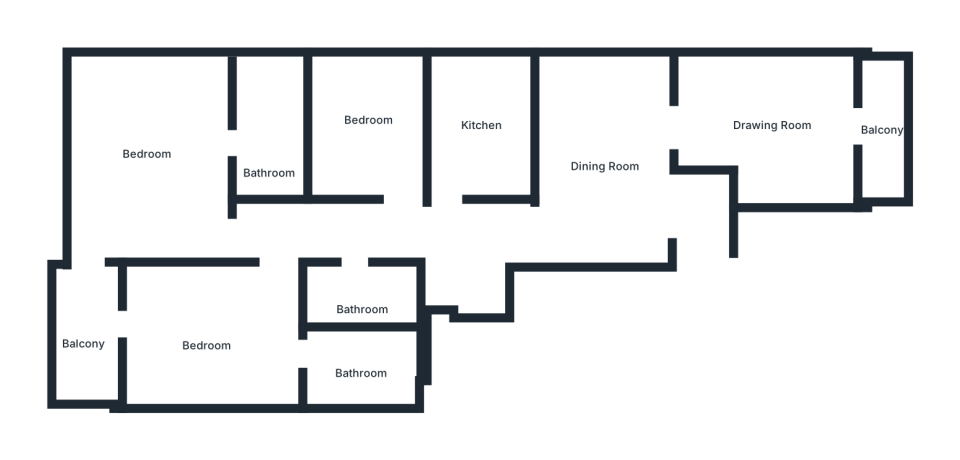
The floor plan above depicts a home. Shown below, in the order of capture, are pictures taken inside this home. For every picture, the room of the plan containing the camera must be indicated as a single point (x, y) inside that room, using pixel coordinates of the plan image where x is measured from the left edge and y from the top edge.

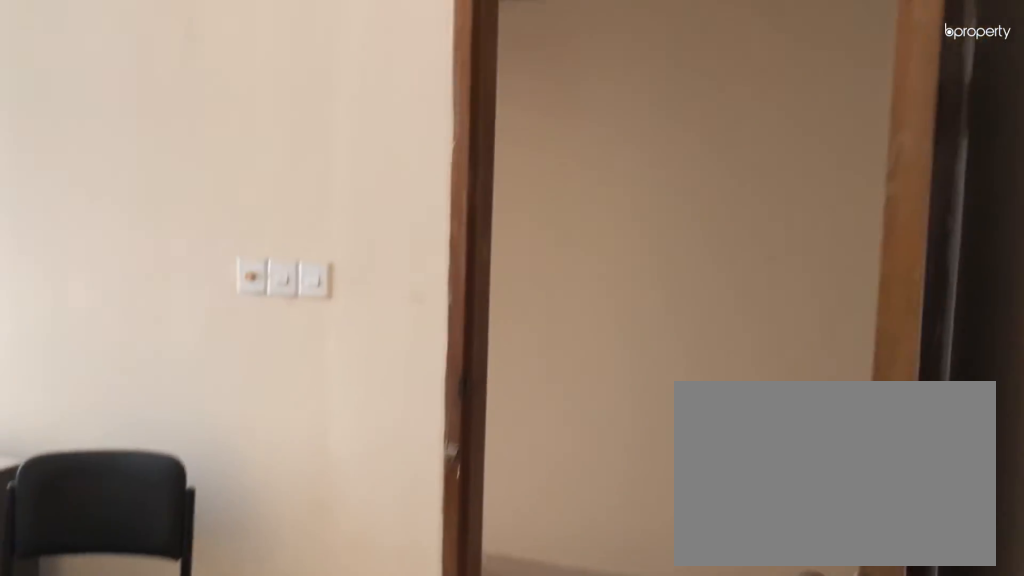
(219, 340)
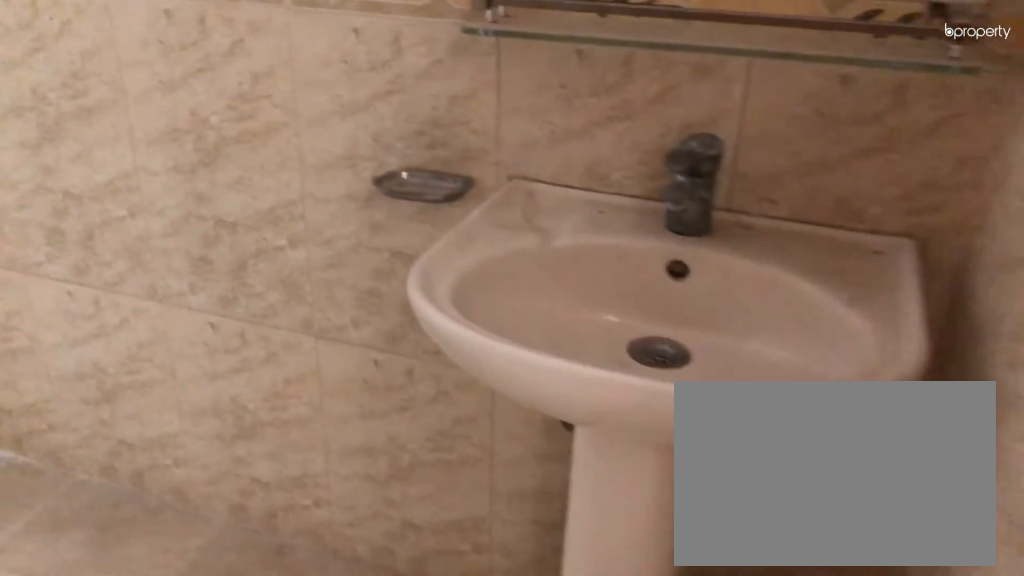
(364, 370)
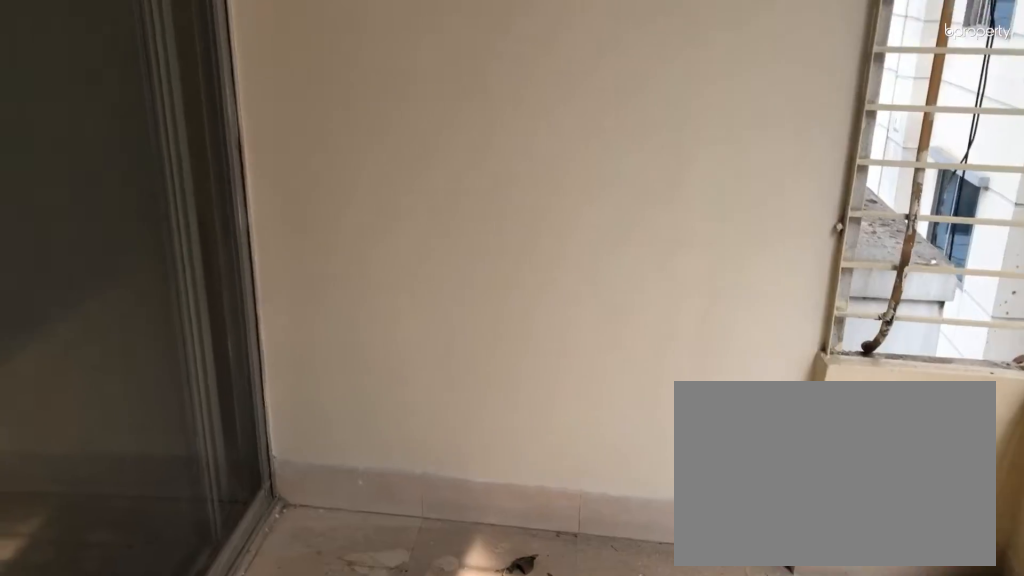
(93, 343)
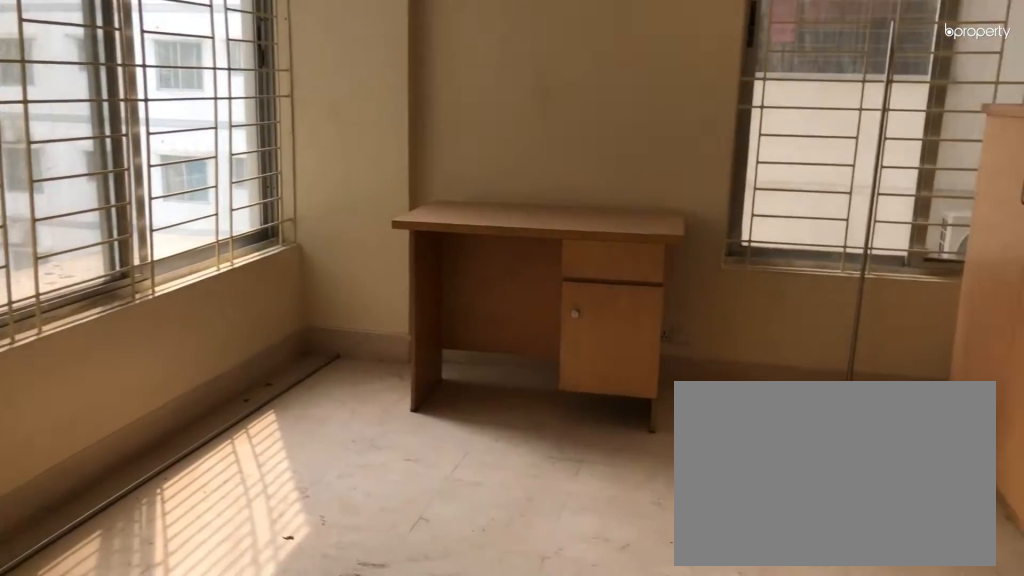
(154, 154)
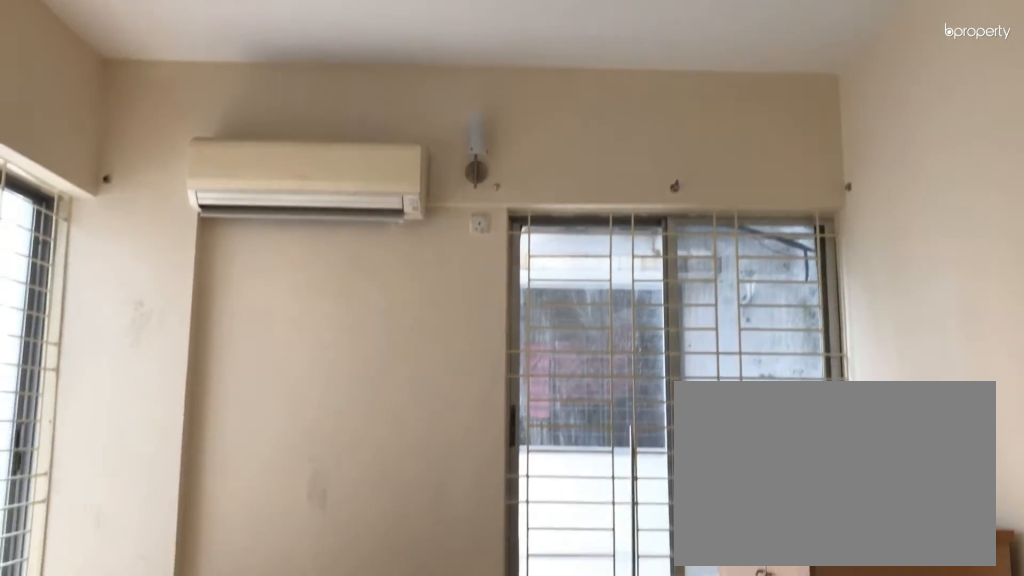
(154, 154)
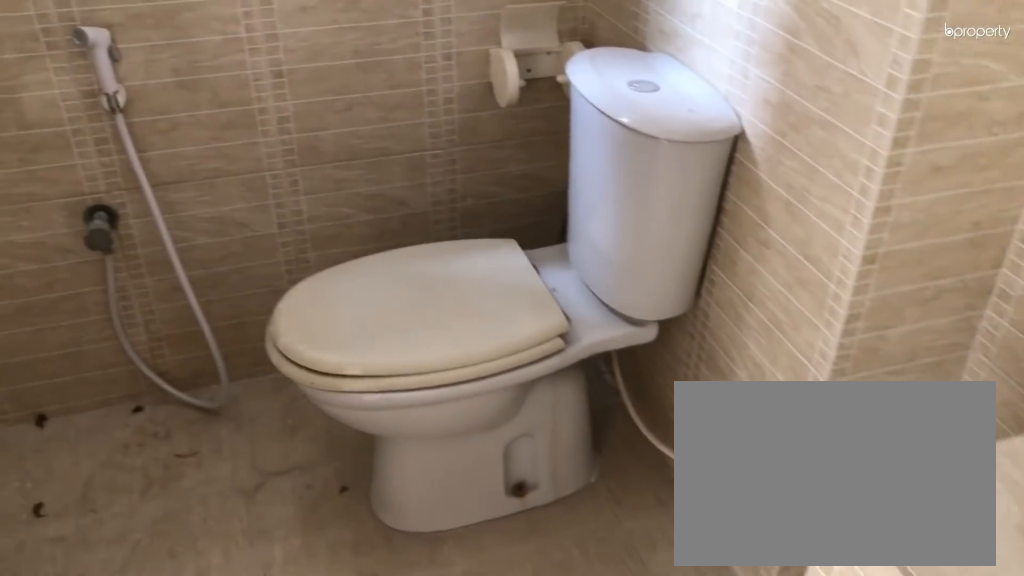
(274, 127)
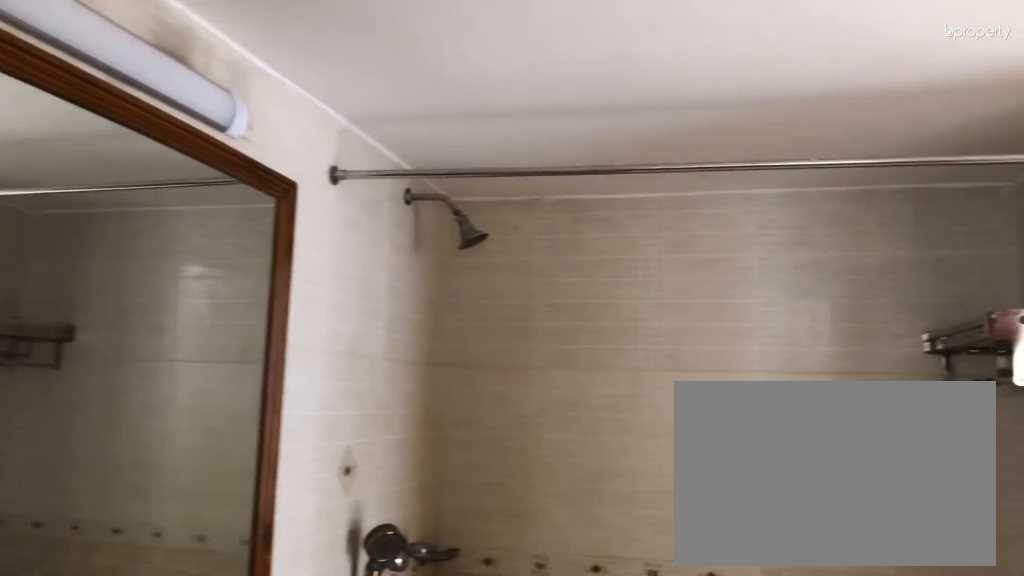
(274, 127)
